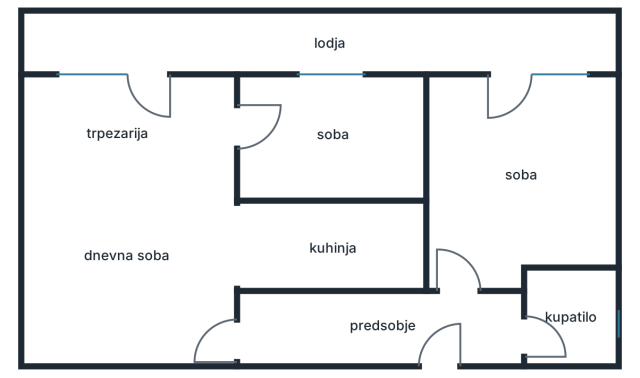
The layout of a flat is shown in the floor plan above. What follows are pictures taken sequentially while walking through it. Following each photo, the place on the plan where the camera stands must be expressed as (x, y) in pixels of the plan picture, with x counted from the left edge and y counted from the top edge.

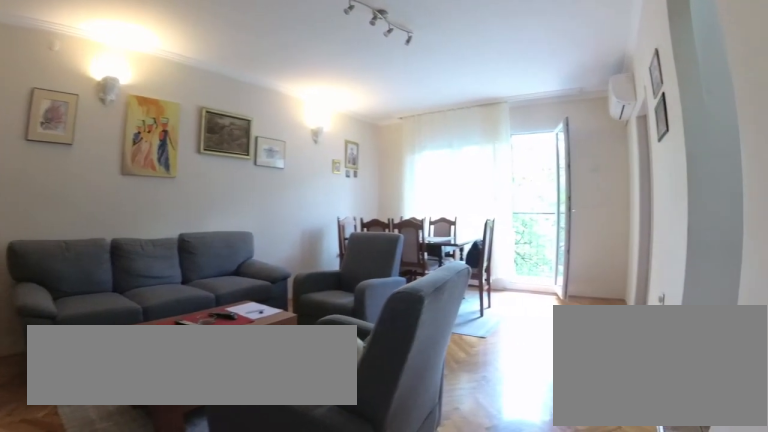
(214, 339)
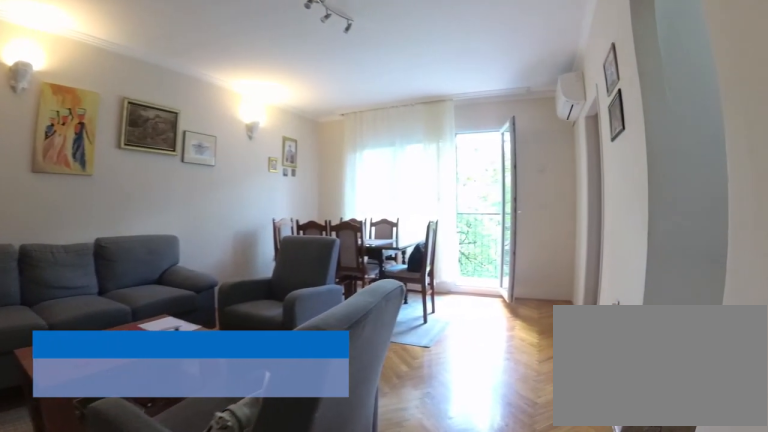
(214, 328)
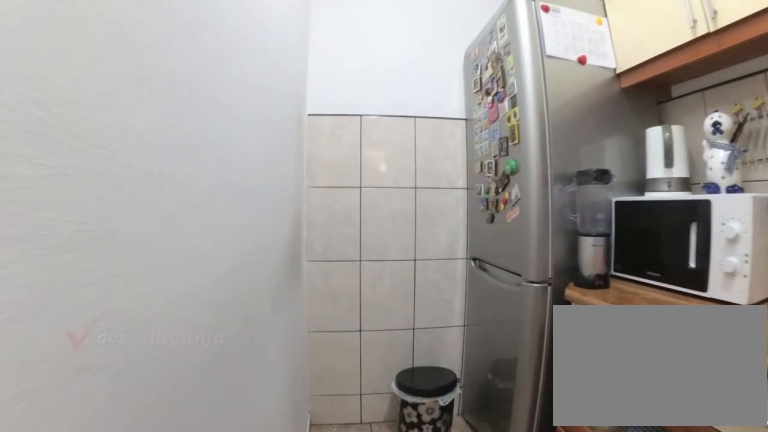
(321, 240)
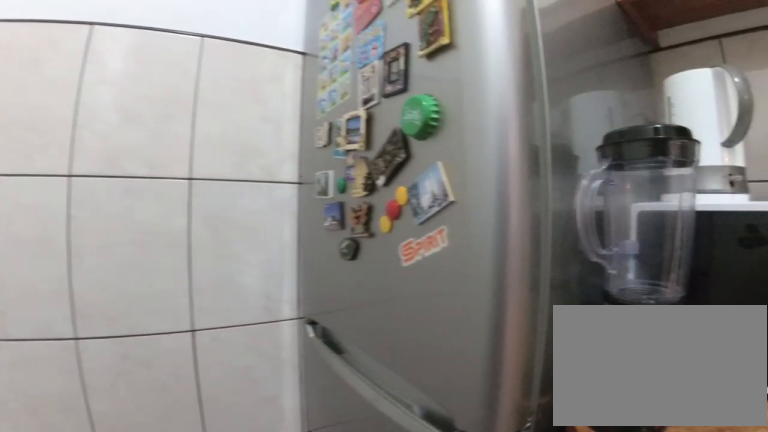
(386, 237)
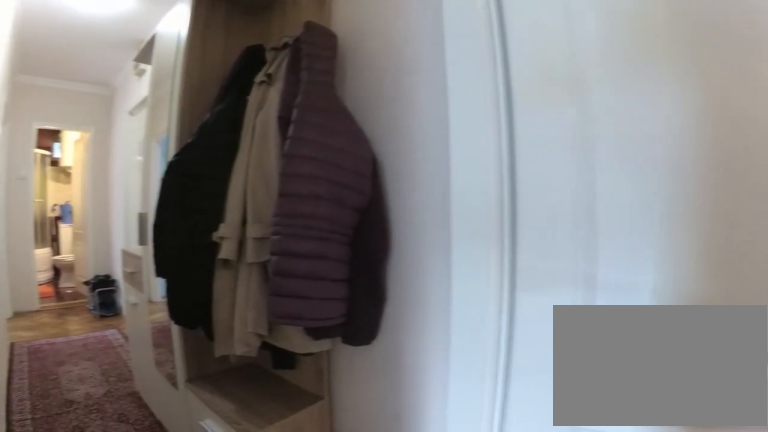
(199, 292)
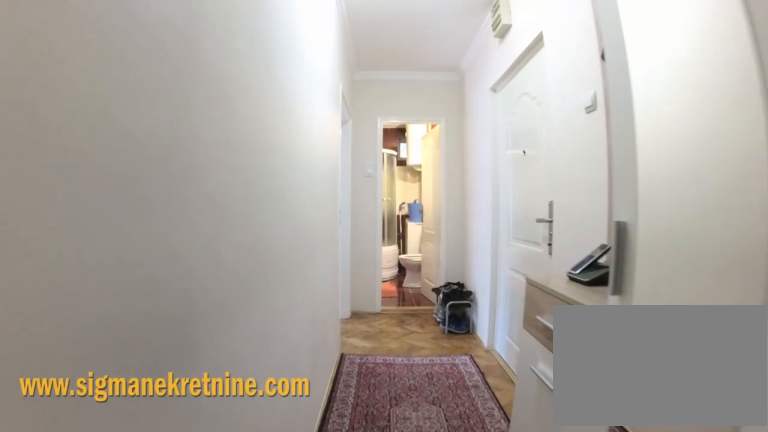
(263, 324)
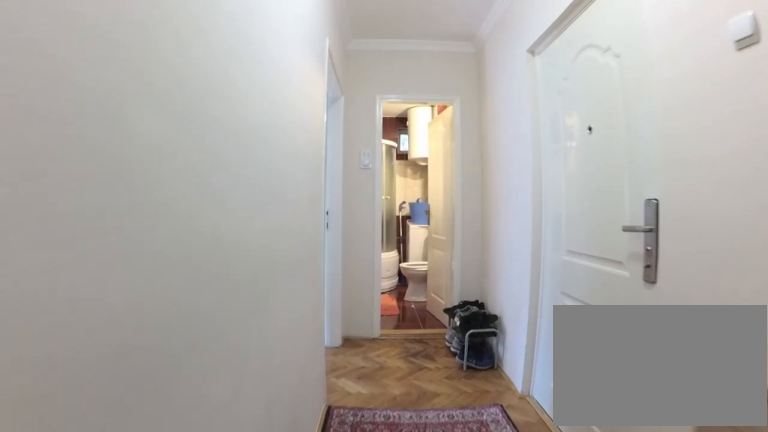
(333, 324)
